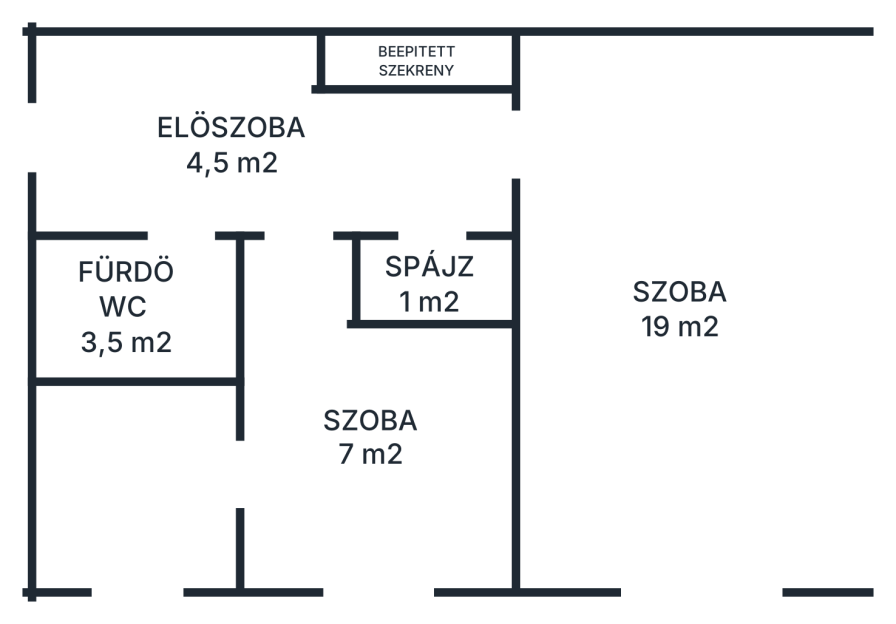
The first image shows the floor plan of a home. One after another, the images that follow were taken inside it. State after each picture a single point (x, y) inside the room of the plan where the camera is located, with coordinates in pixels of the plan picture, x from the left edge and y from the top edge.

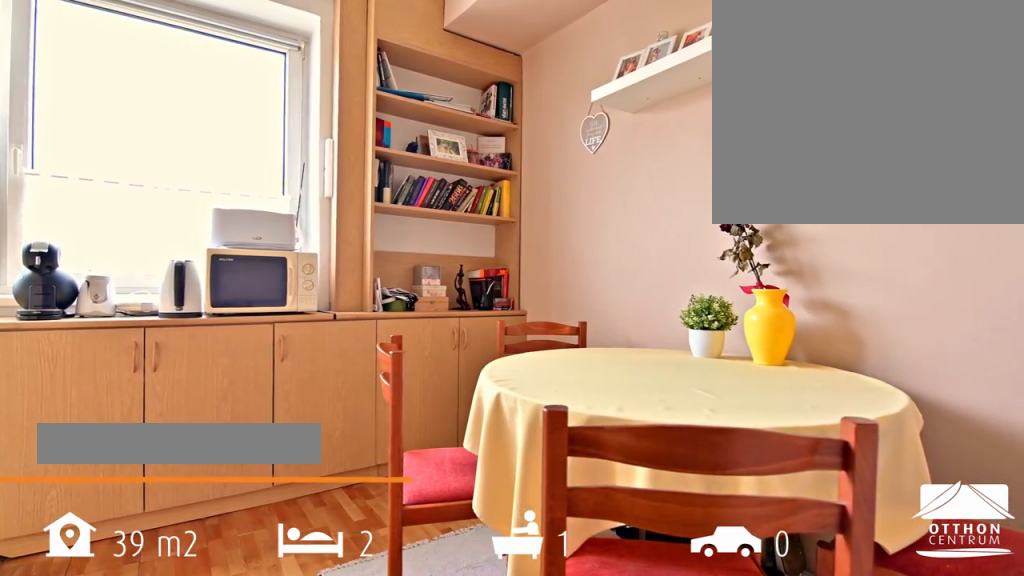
(368, 432)
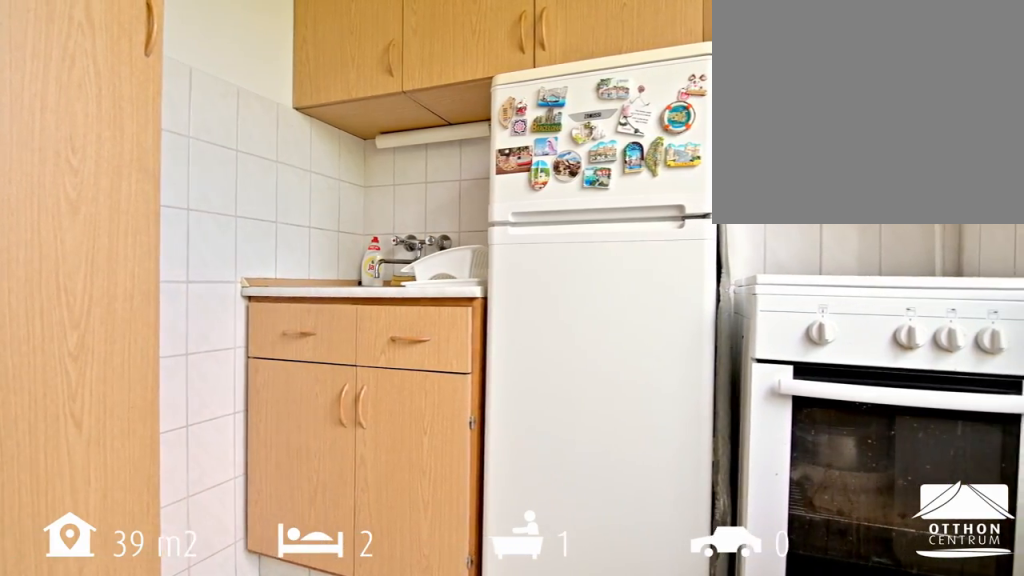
(142, 492)
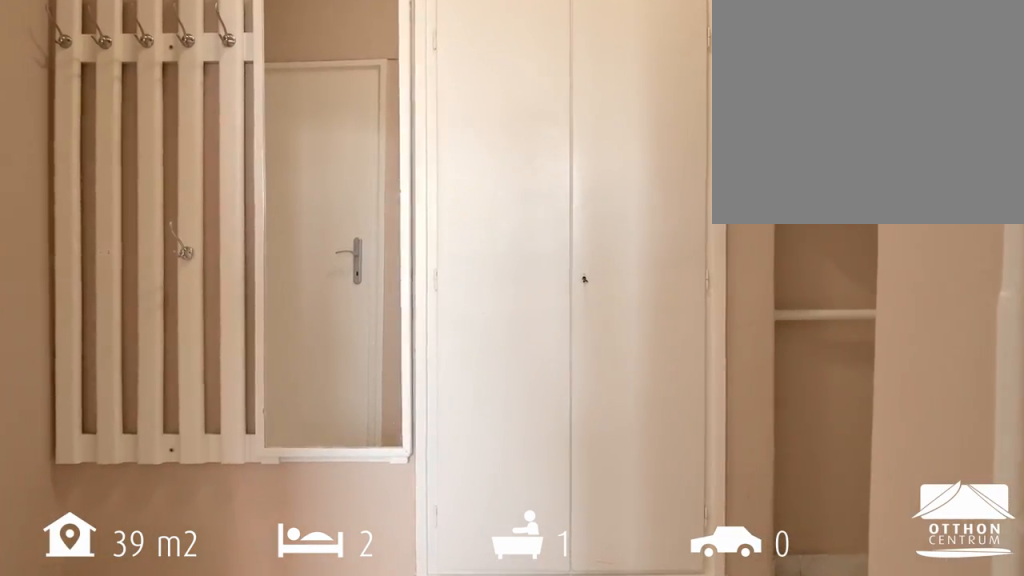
(244, 141)
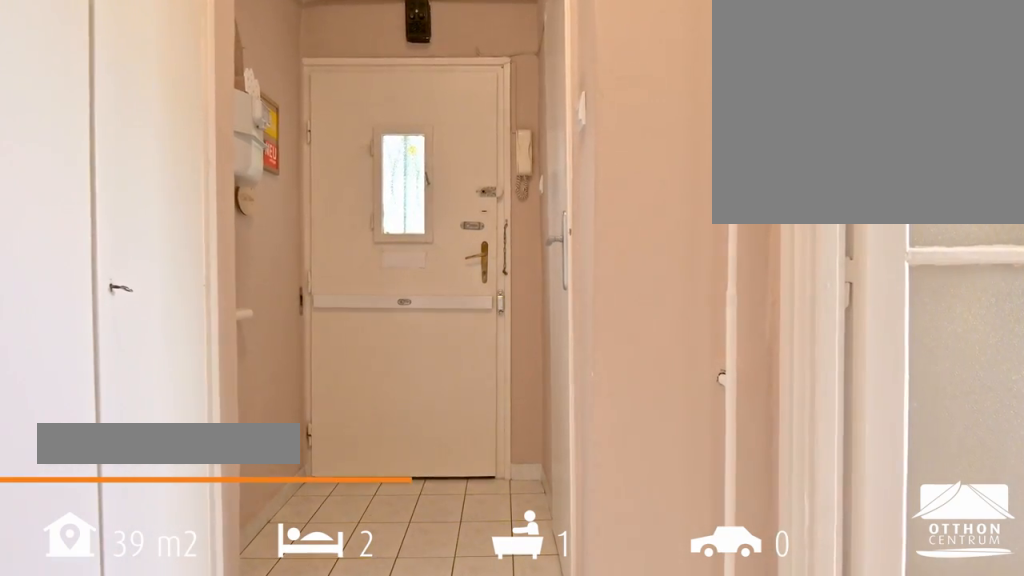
(244, 141)
